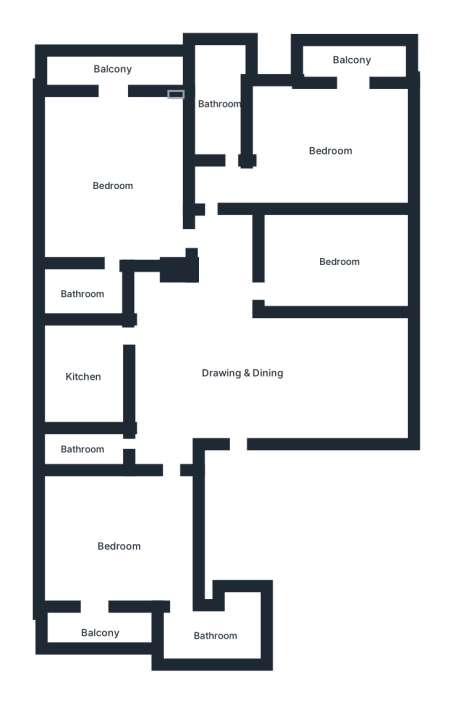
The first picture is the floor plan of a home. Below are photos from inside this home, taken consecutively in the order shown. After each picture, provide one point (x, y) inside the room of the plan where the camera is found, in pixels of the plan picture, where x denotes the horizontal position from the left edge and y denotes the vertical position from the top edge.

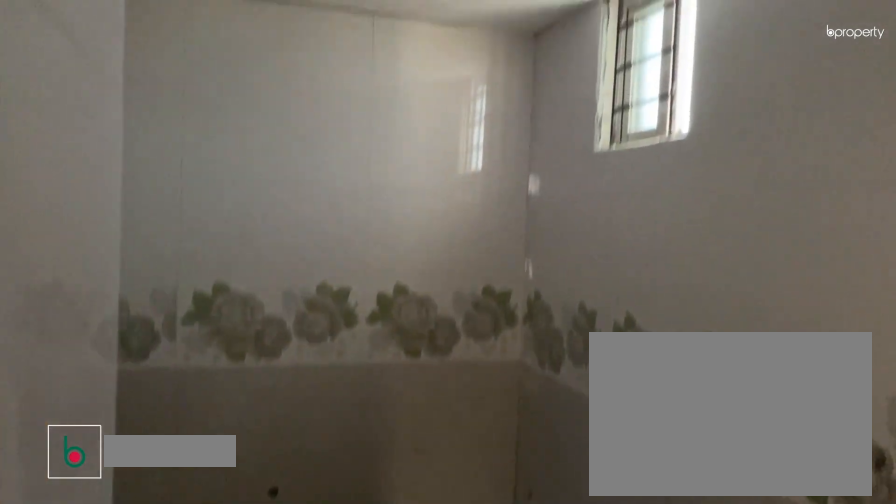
(214, 634)
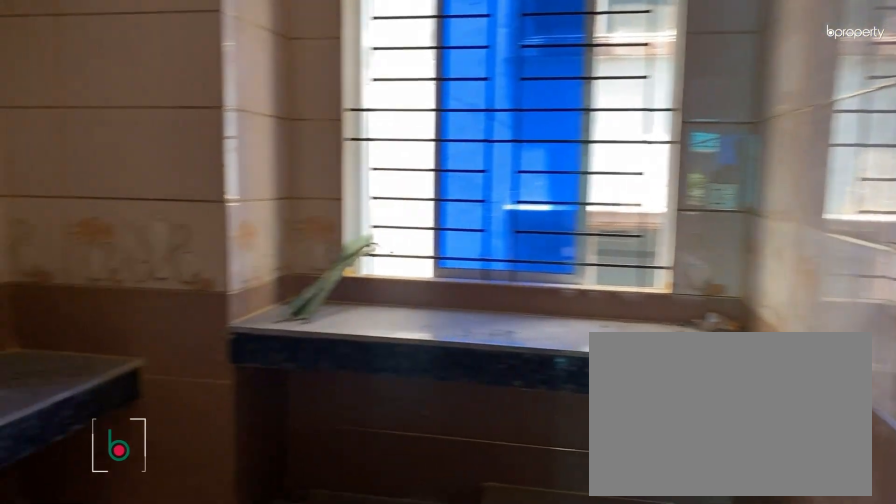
(84, 378)
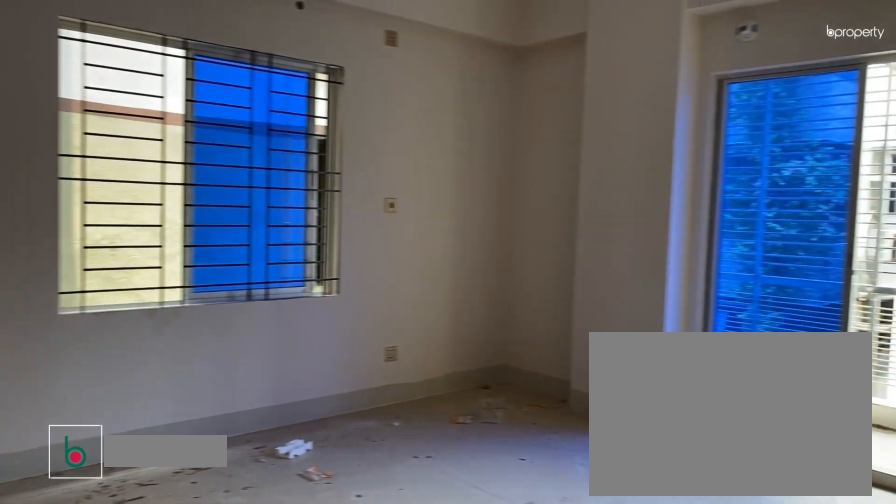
(113, 186)
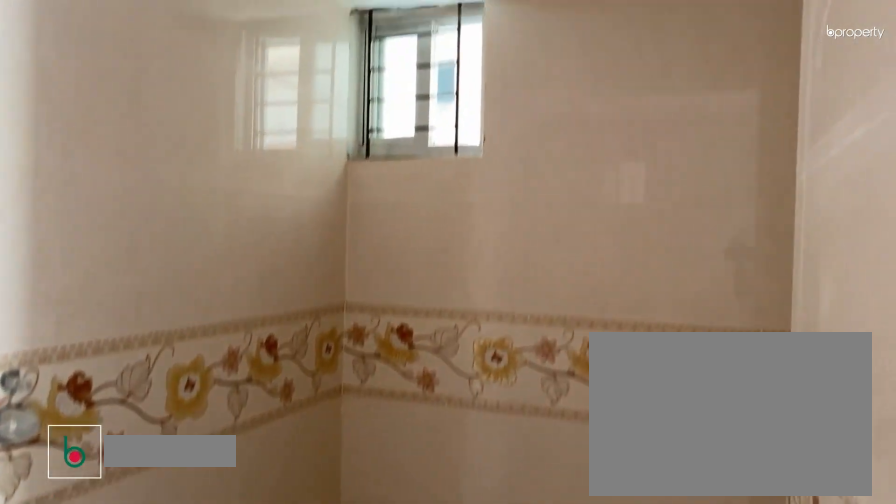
(82, 292)
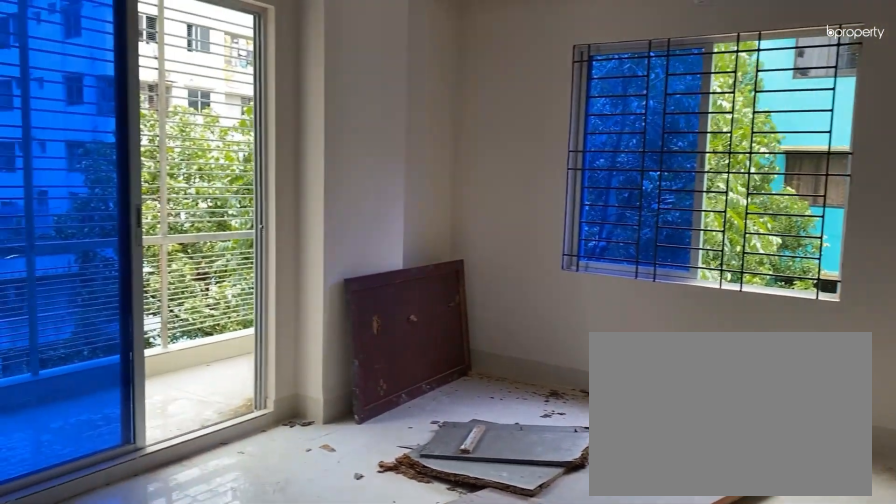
(333, 151)
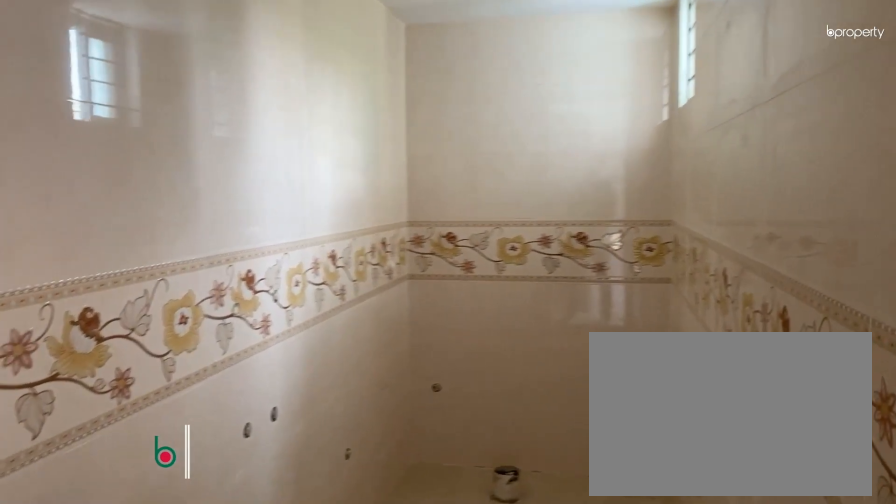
(221, 104)
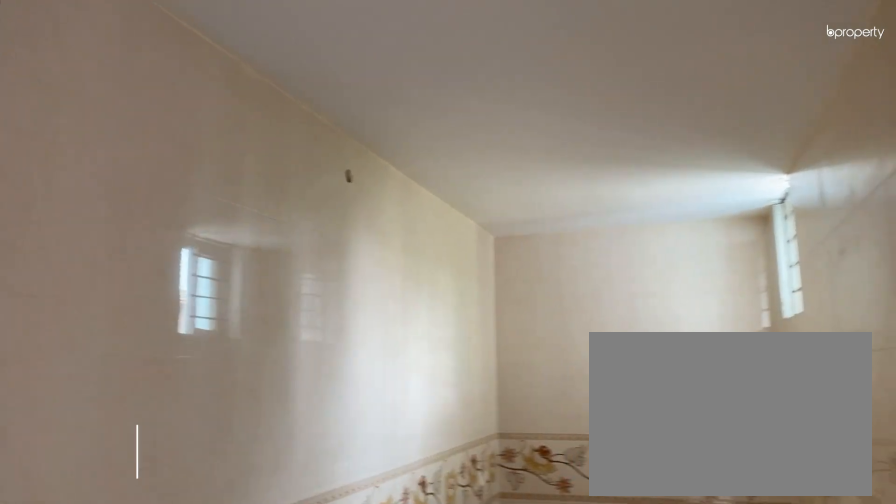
(221, 104)
